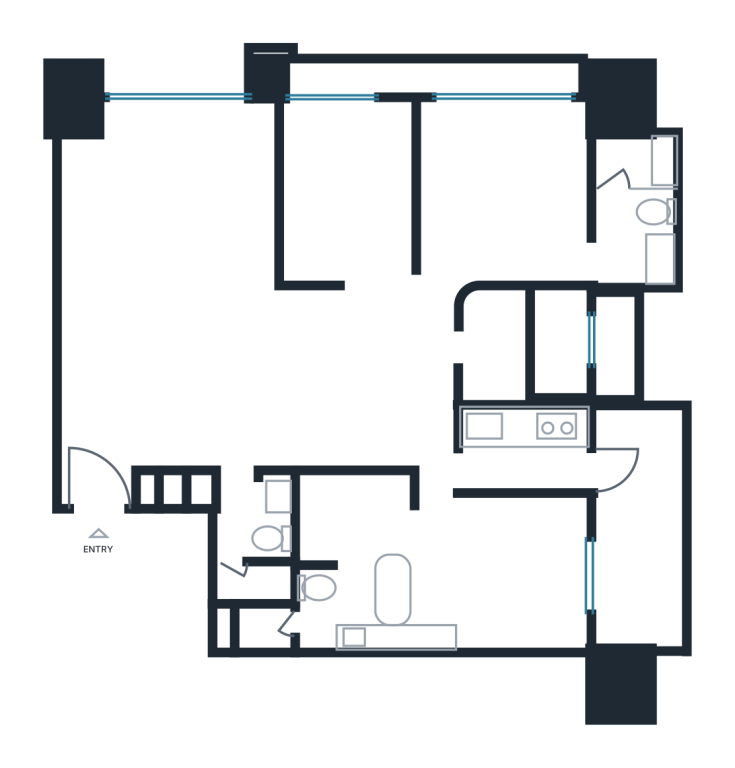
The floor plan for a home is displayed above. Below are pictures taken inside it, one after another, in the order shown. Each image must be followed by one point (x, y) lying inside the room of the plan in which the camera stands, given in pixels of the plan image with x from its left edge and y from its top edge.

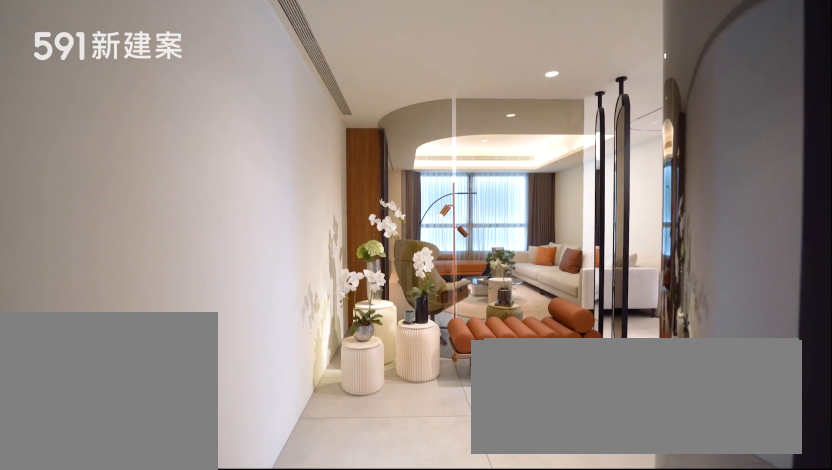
(98, 468)
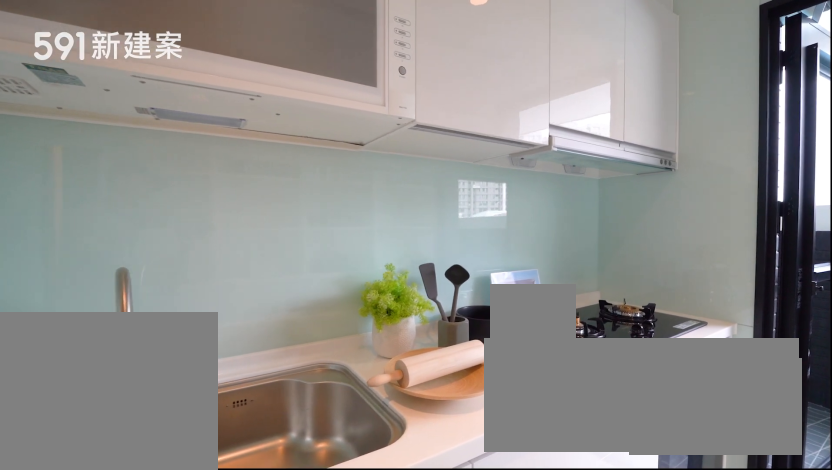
(526, 456)
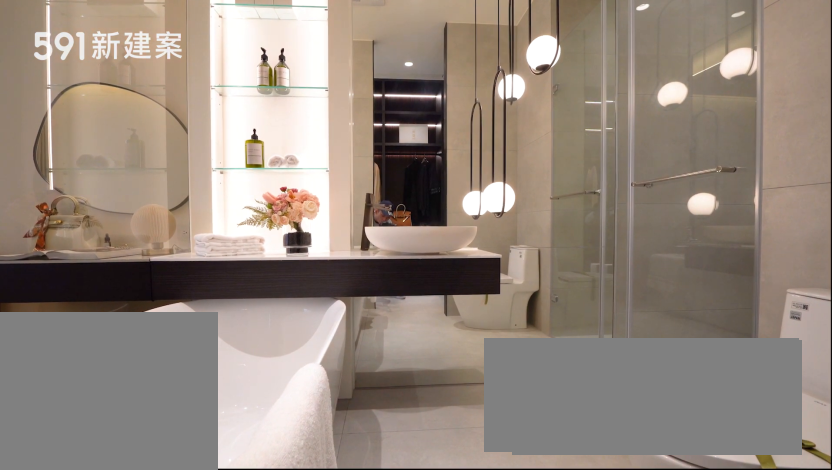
(357, 605)
